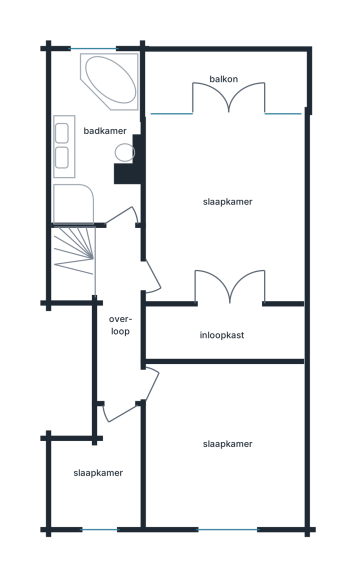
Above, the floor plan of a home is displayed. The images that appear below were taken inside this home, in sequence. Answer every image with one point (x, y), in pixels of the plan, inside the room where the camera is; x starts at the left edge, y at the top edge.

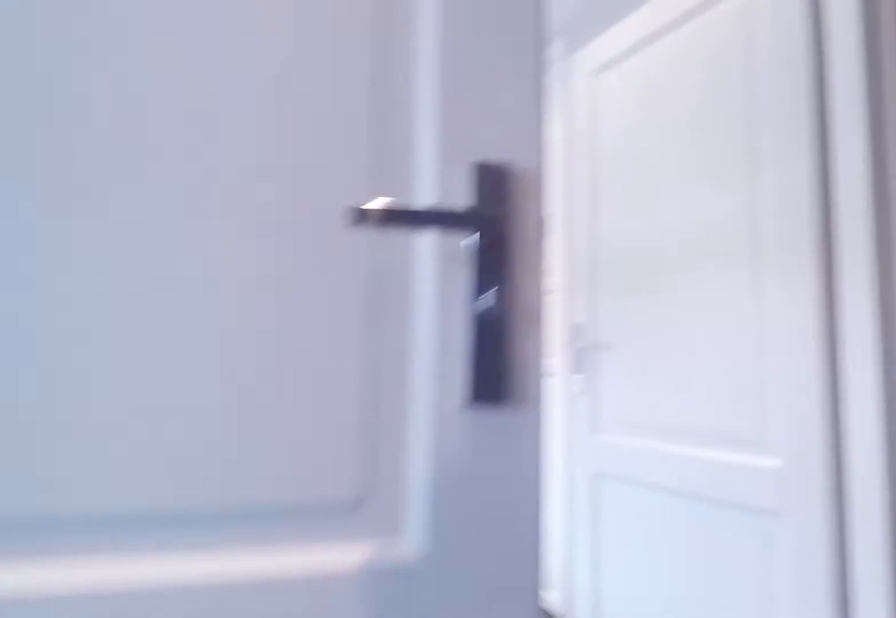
(119, 312)
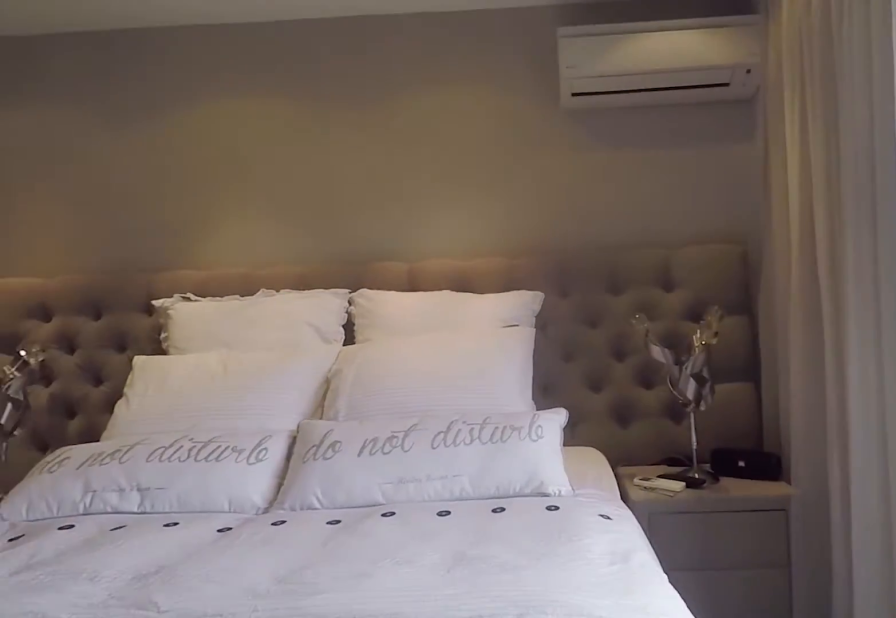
(224, 245)
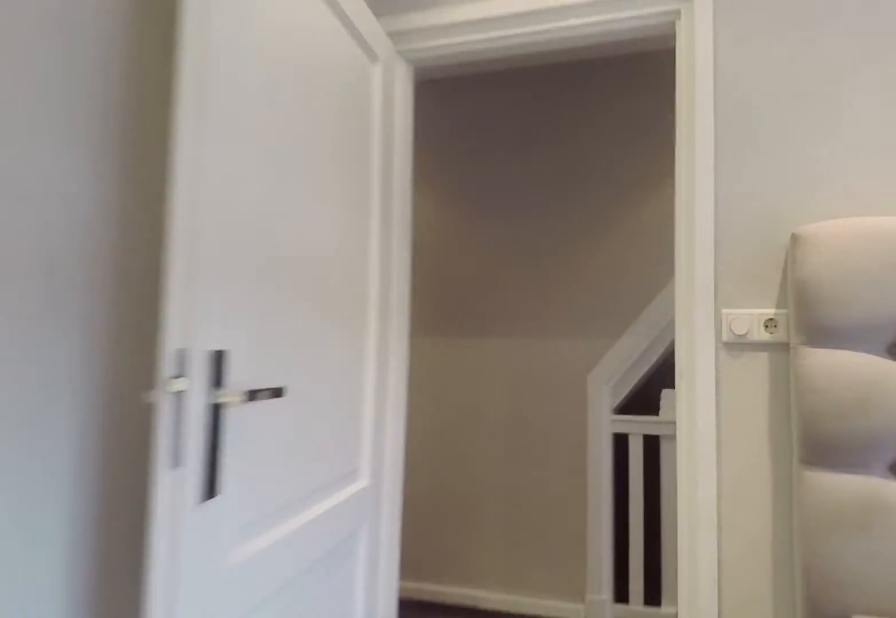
(224, 245)
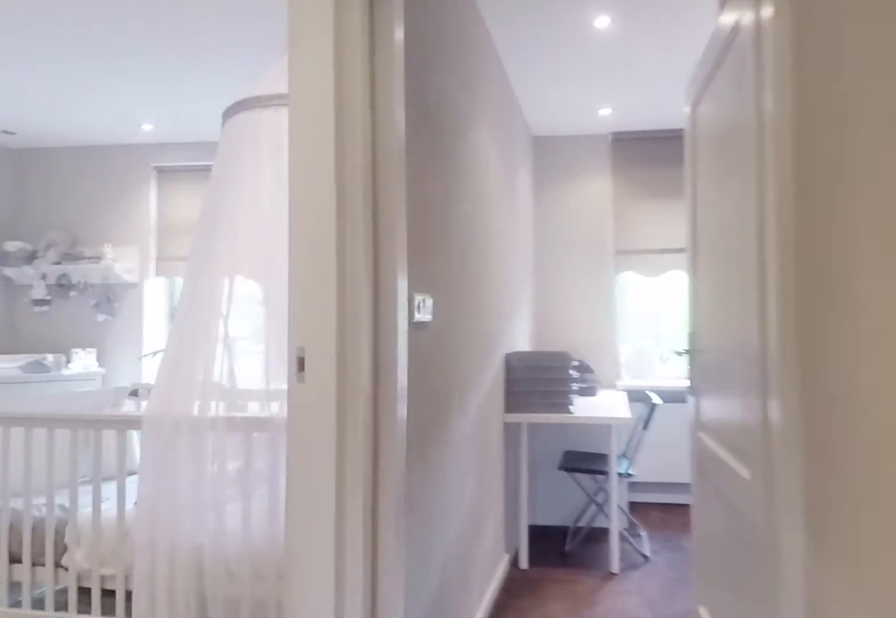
(119, 312)
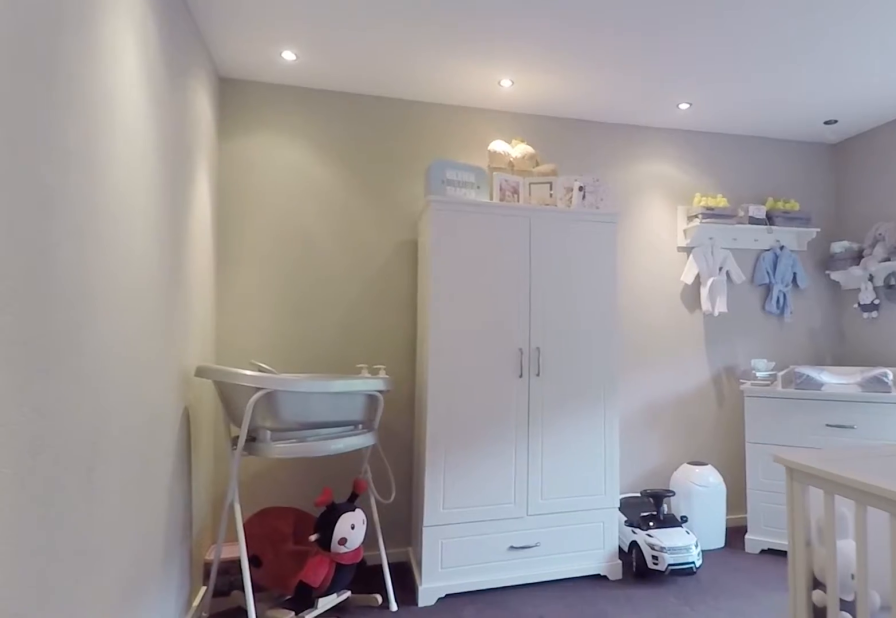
(179, 469)
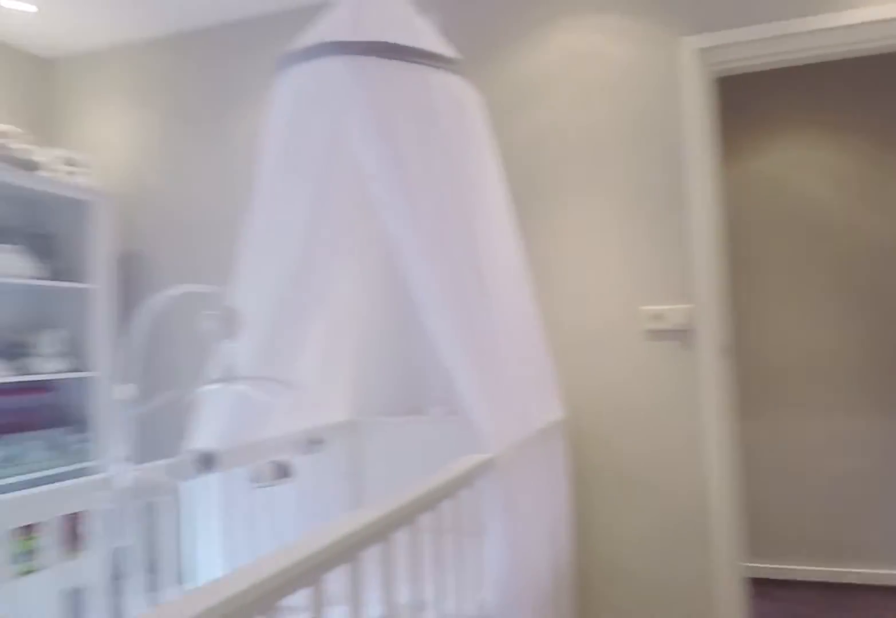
(179, 469)
